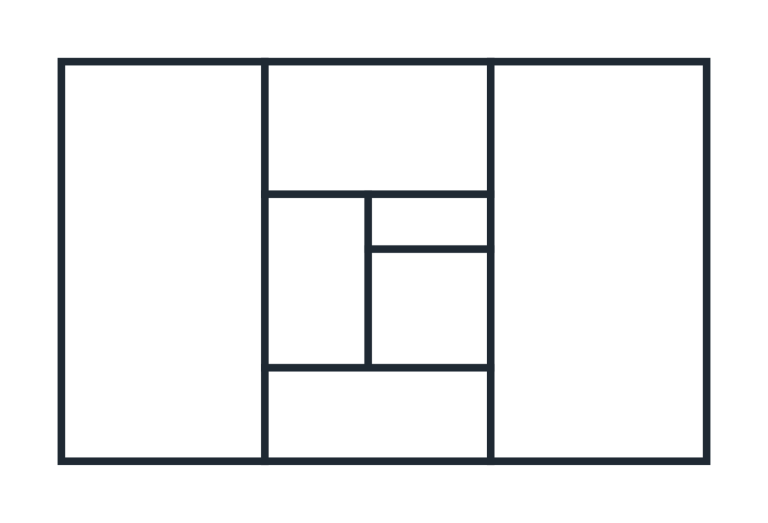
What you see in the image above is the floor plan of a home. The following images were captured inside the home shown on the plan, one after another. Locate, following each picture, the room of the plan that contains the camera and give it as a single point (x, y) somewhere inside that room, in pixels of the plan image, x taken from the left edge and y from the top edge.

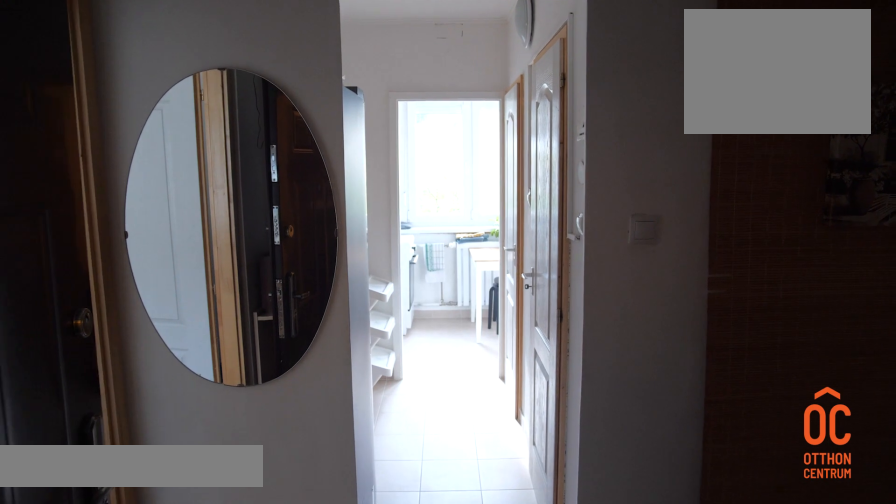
(373, 409)
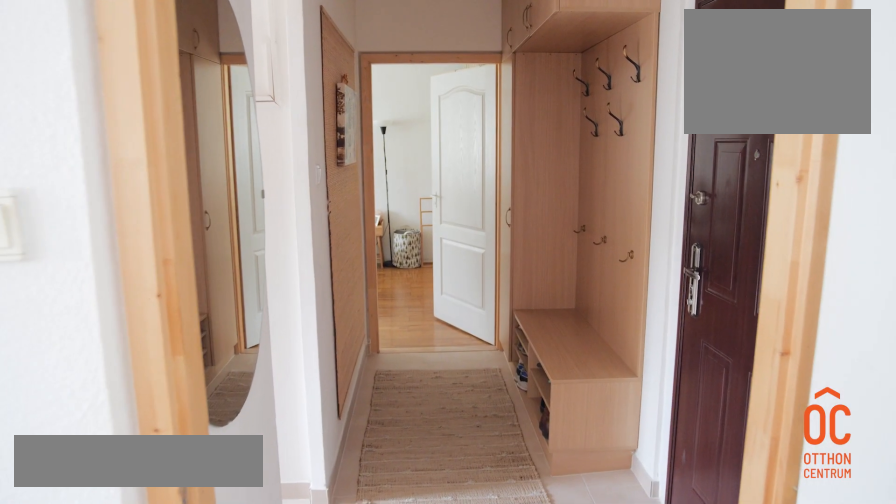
(374, 409)
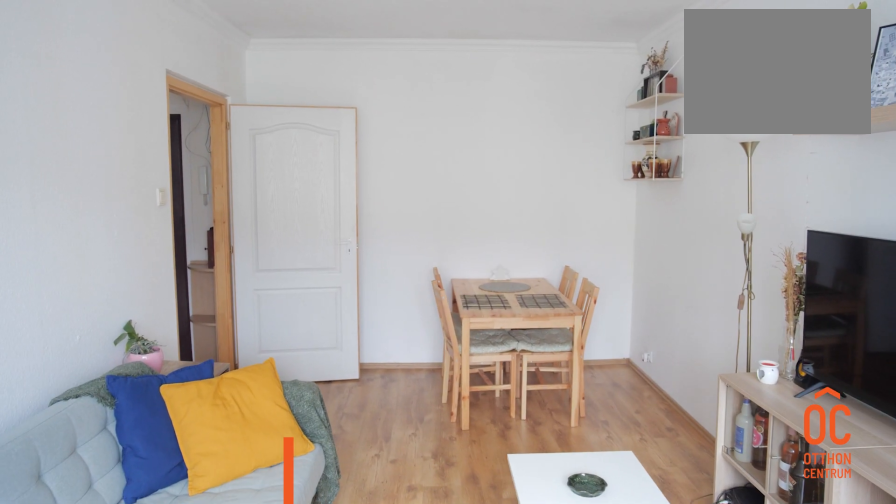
(168, 276)
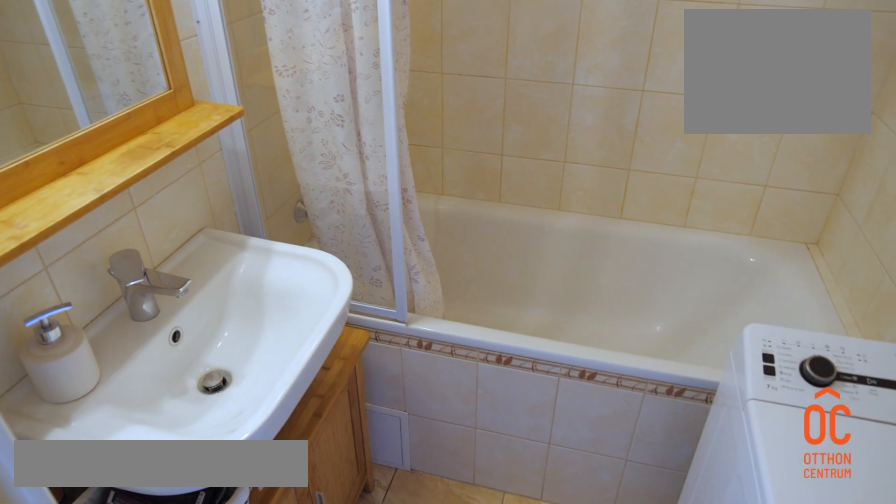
(426, 301)
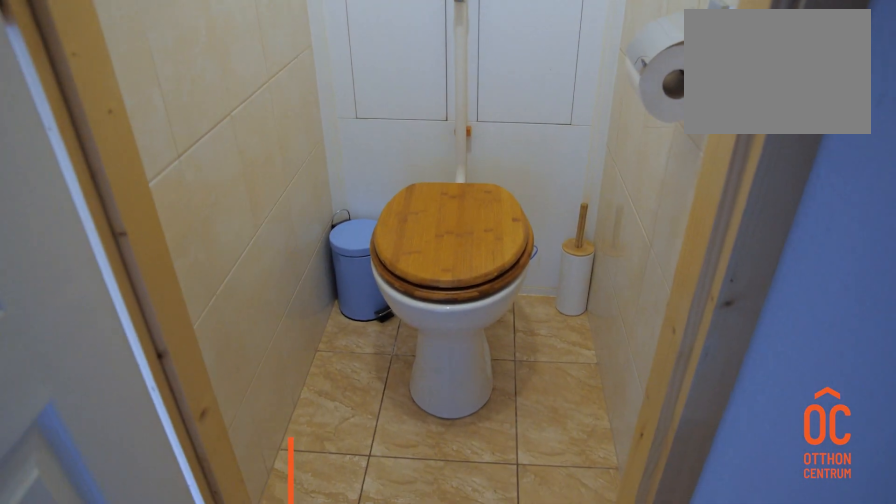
(425, 228)
